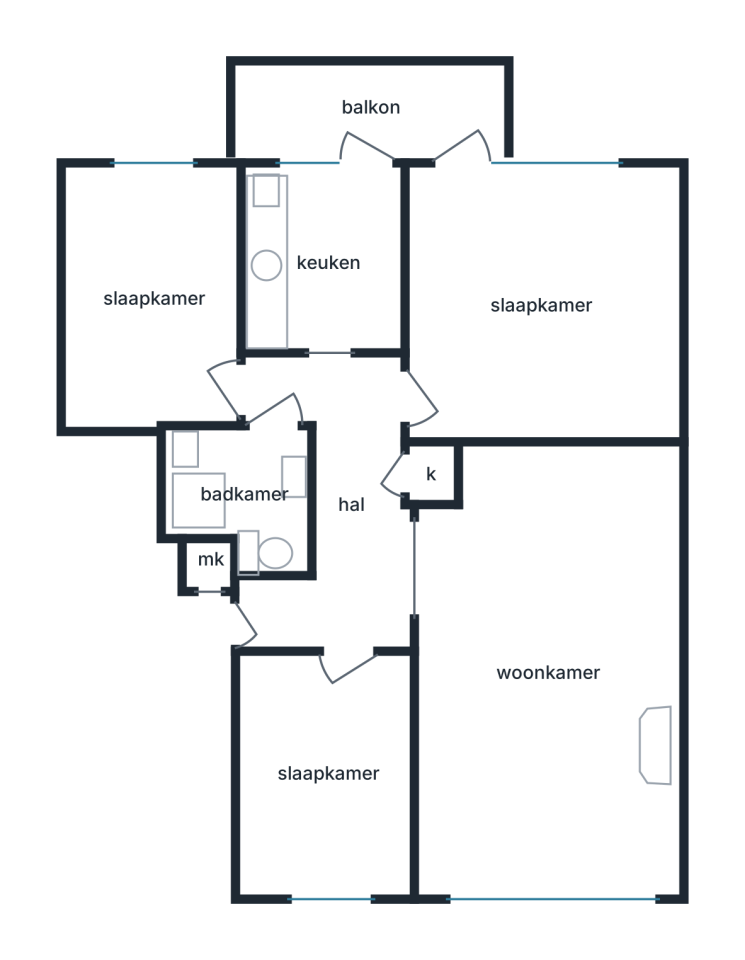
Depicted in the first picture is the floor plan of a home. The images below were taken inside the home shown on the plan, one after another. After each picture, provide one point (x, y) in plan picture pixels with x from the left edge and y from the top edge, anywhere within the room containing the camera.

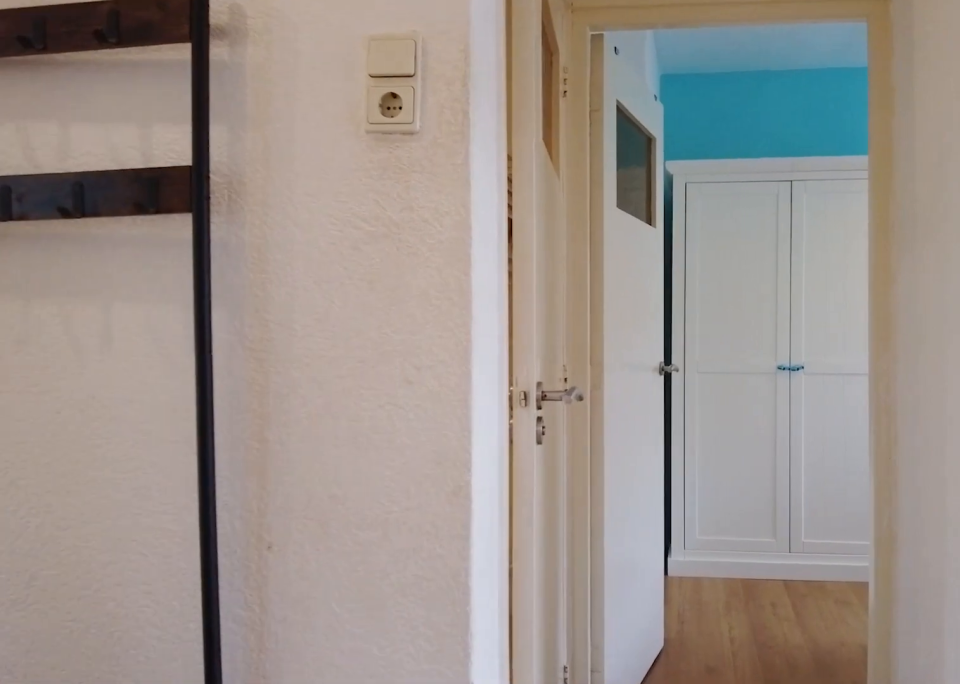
(340, 502)
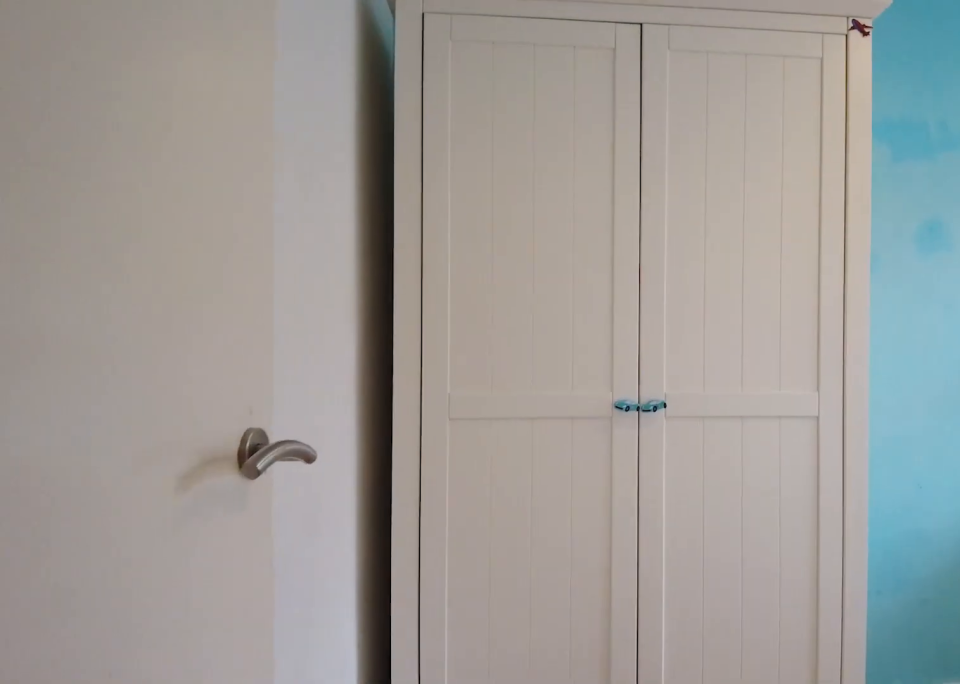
(157, 296)
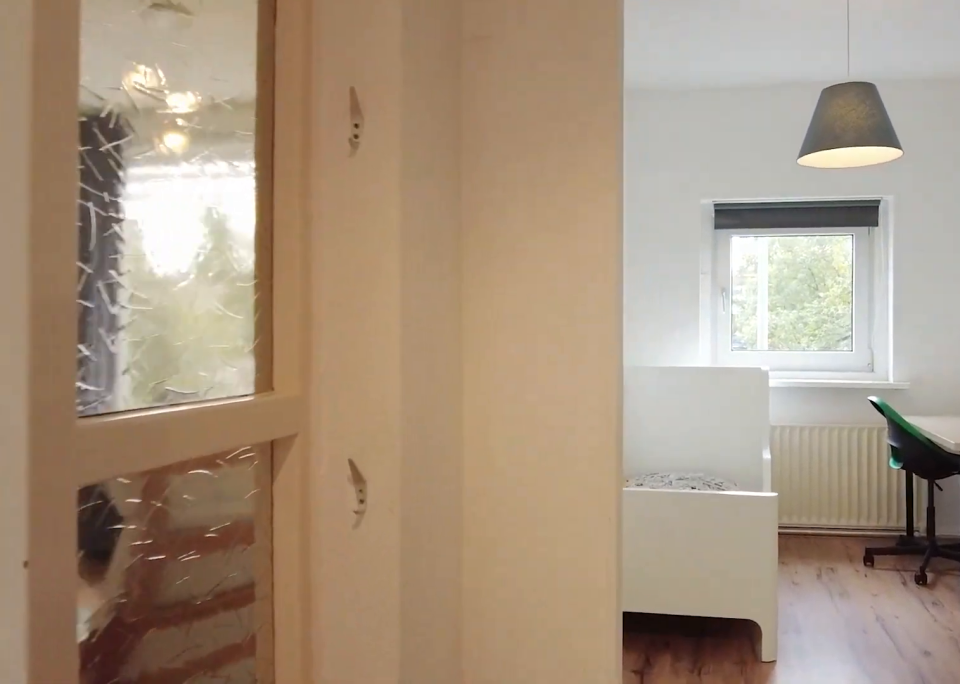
(340, 503)
